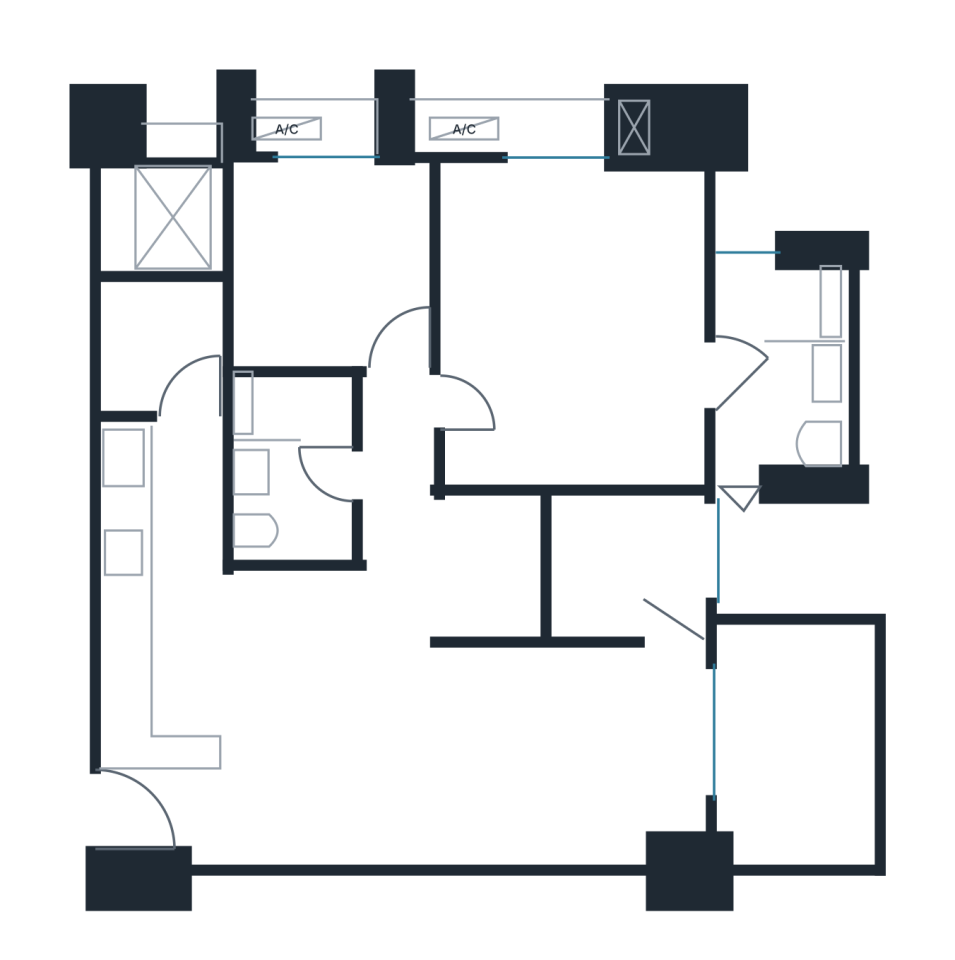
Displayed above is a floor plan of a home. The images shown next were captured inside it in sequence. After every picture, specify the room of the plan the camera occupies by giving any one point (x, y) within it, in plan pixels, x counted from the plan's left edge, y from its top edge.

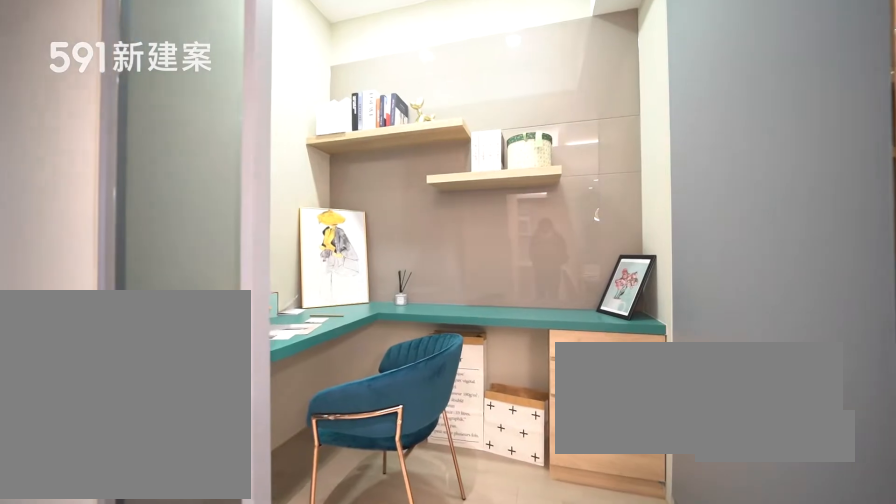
(492, 561)
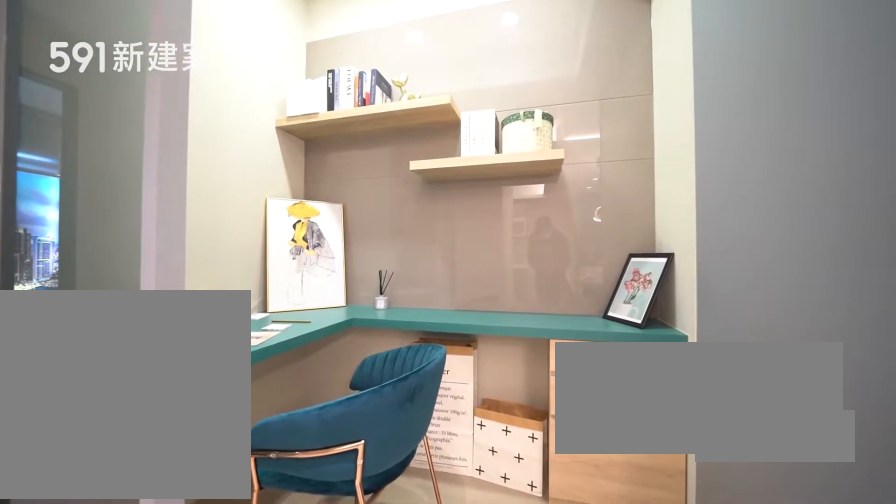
(492, 561)
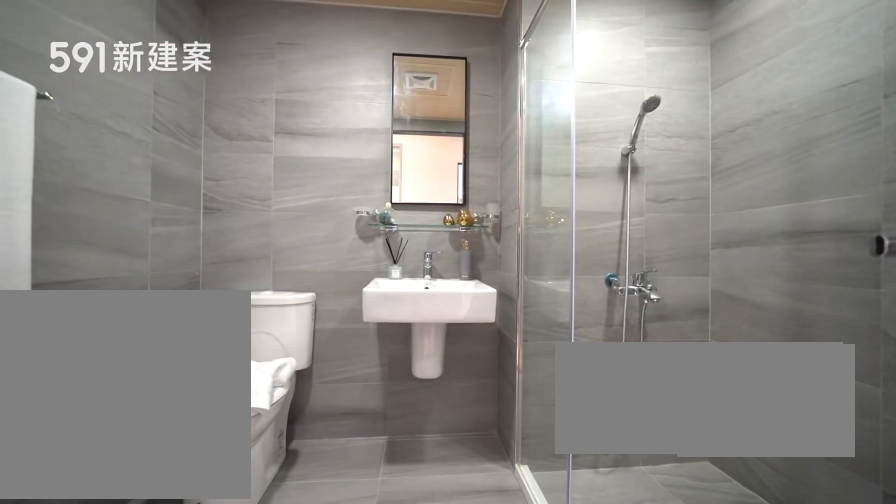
(290, 469)
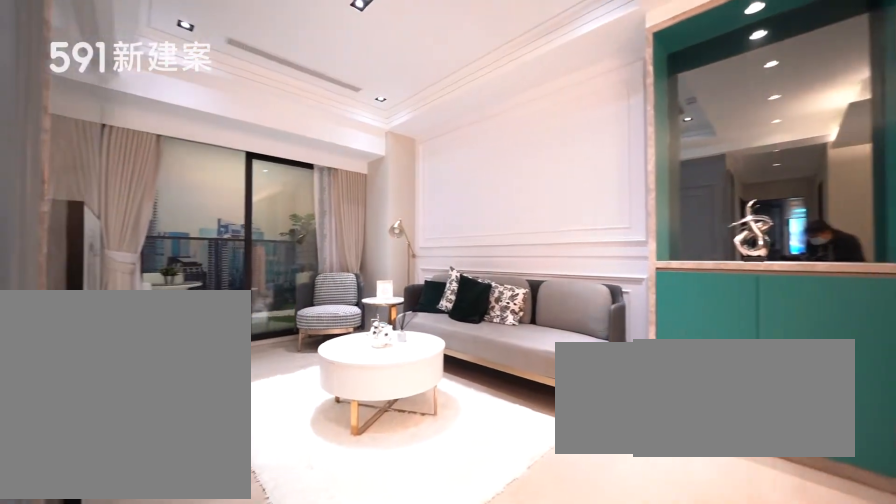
(567, 751)
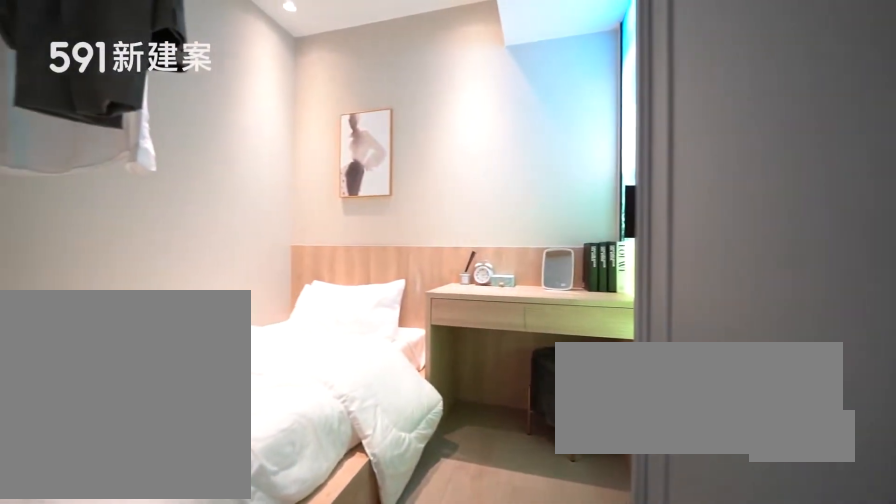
(630, 557)
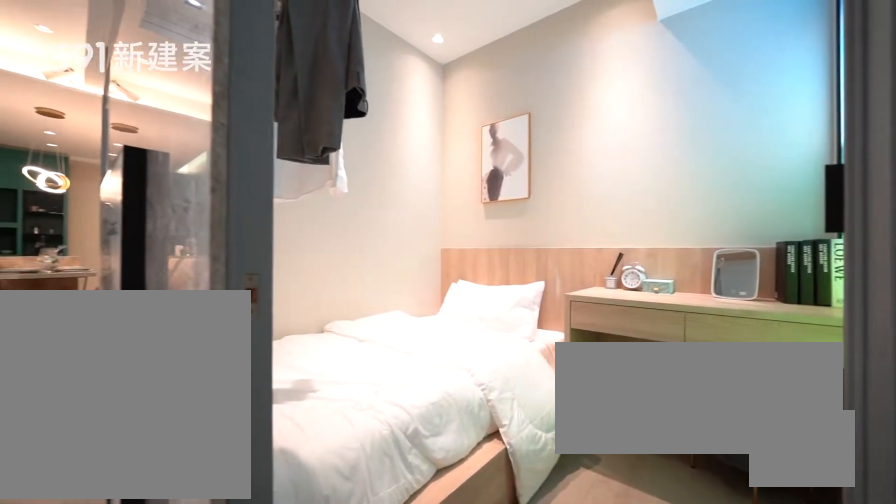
(630, 557)
